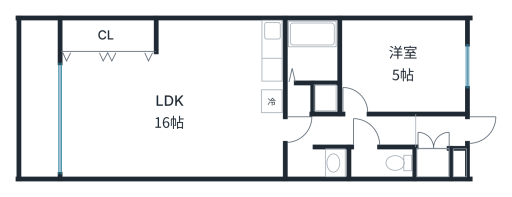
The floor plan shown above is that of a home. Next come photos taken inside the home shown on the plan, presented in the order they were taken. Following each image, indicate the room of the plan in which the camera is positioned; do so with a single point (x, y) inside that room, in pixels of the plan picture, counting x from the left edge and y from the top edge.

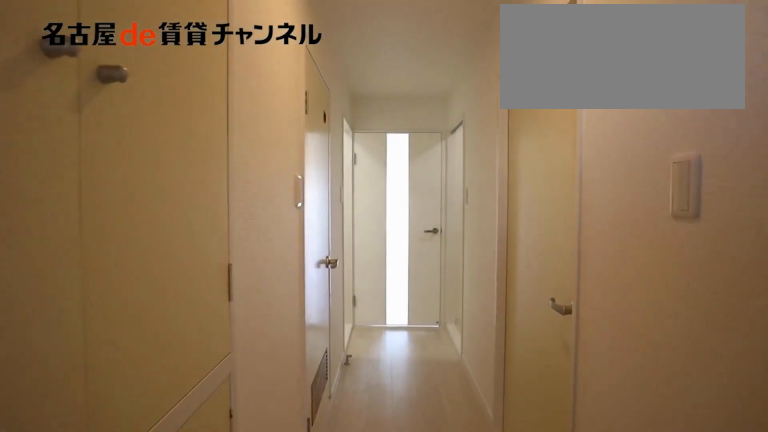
(441, 132)
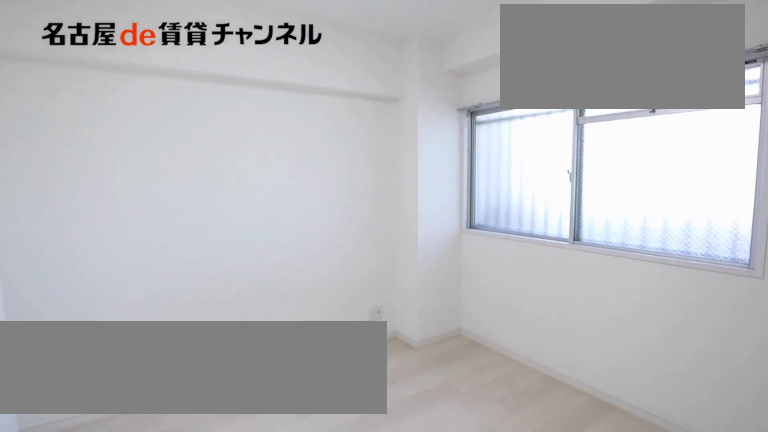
(404, 67)
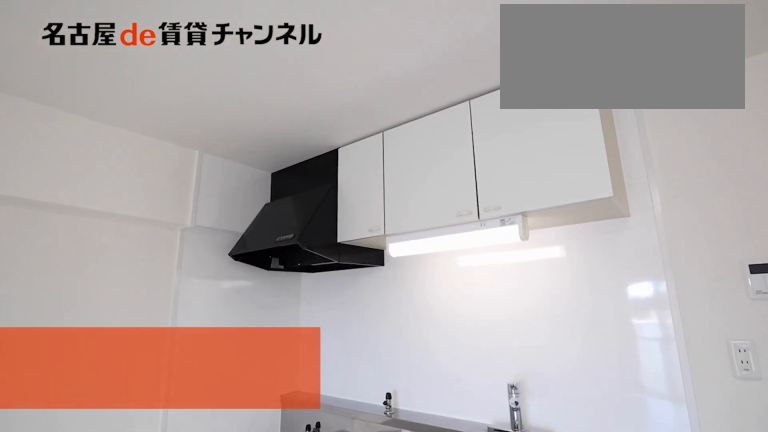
(267, 63)
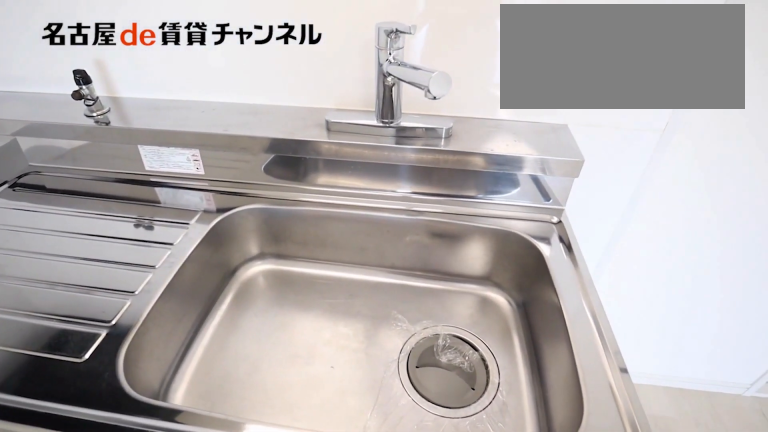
(267, 63)
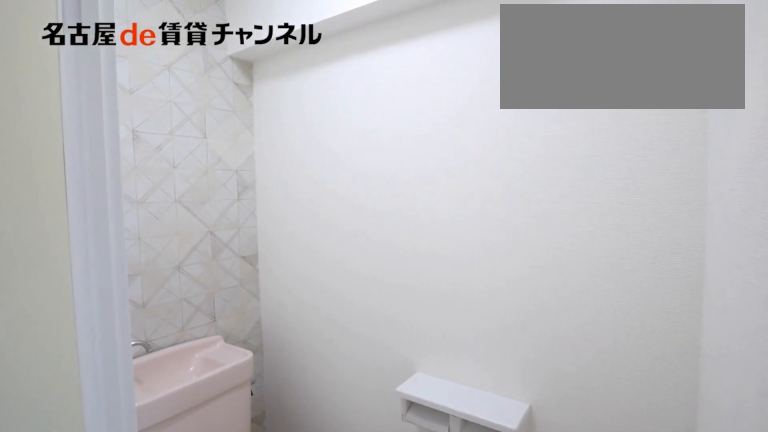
(381, 161)
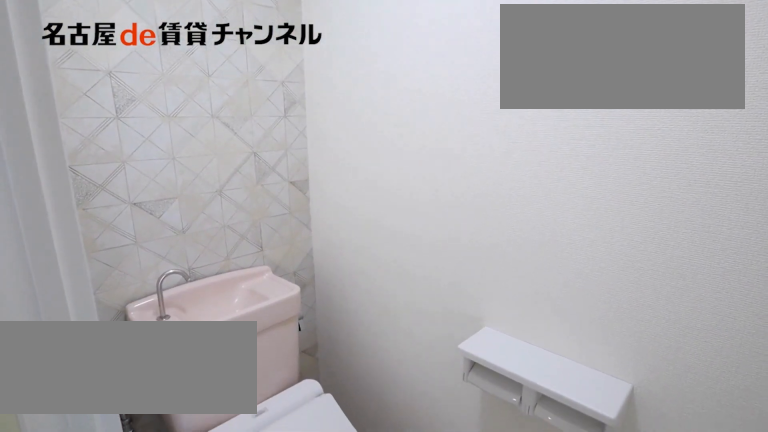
(381, 161)
